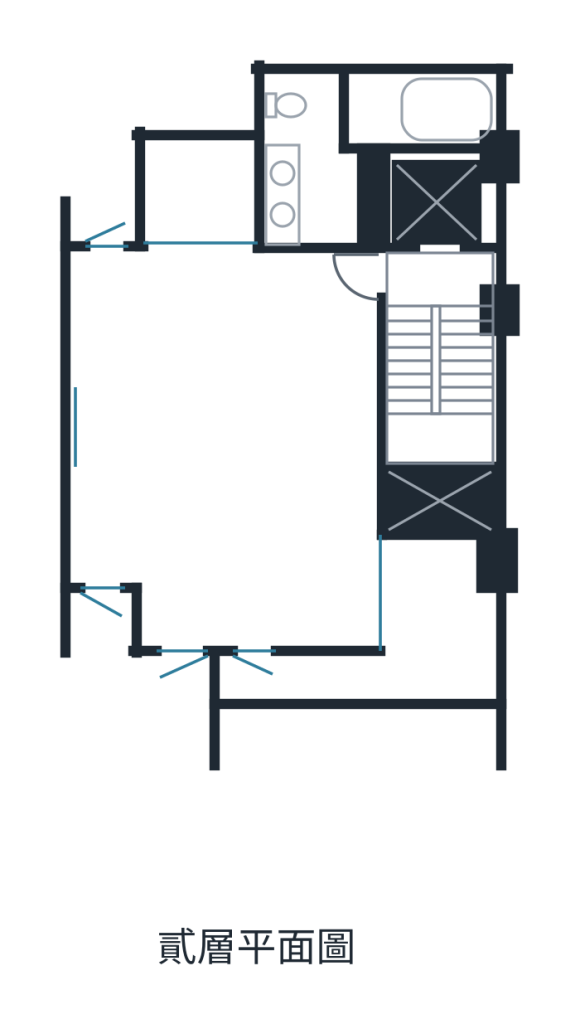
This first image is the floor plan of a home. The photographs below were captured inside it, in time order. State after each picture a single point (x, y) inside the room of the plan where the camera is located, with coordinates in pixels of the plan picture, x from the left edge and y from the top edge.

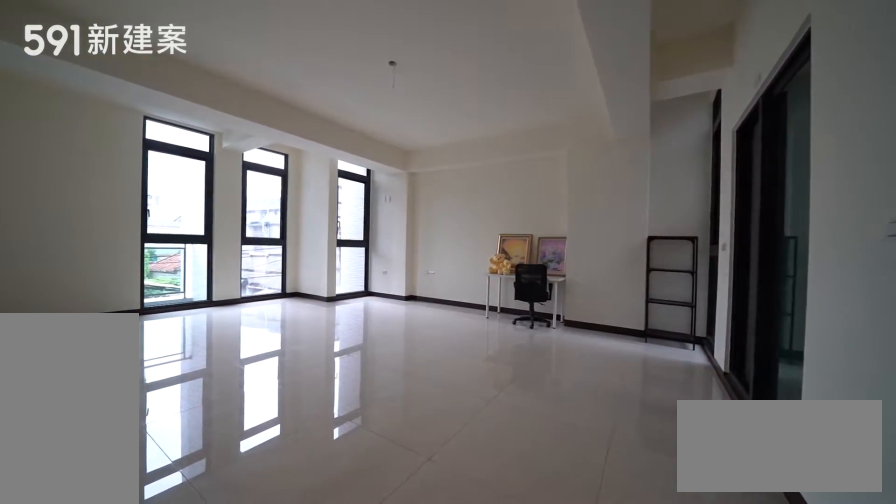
(225, 440)
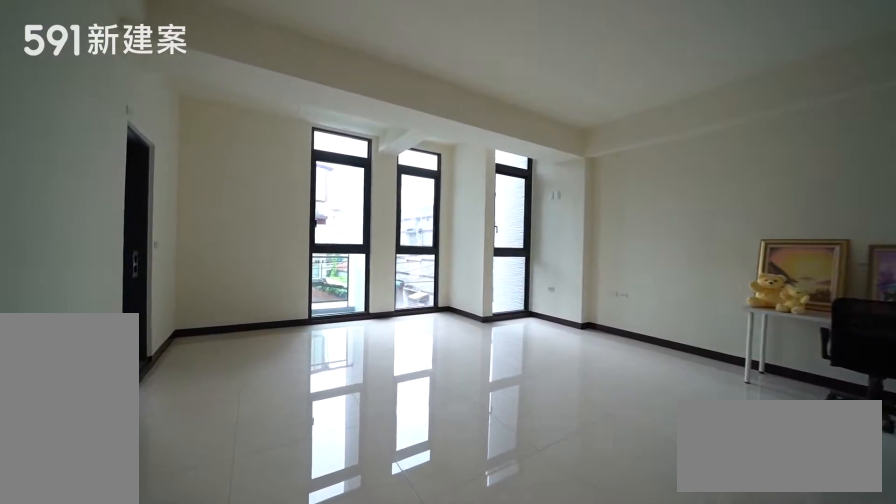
(225, 440)
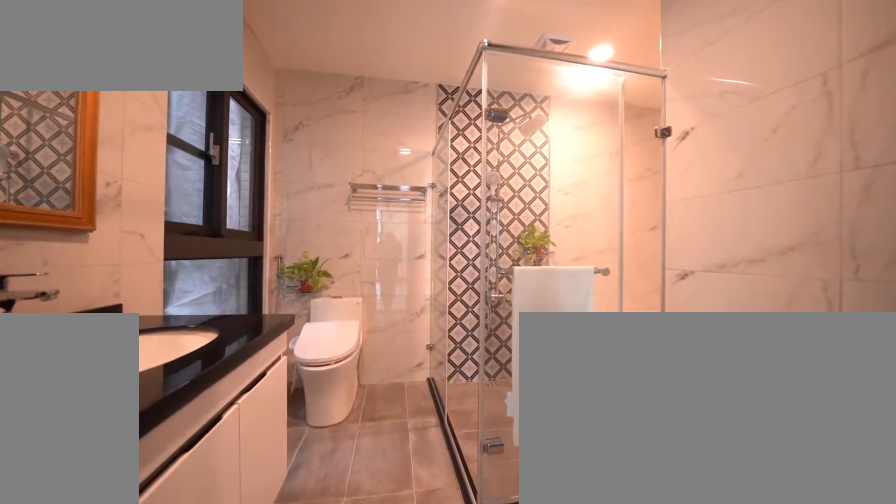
(366, 135)
